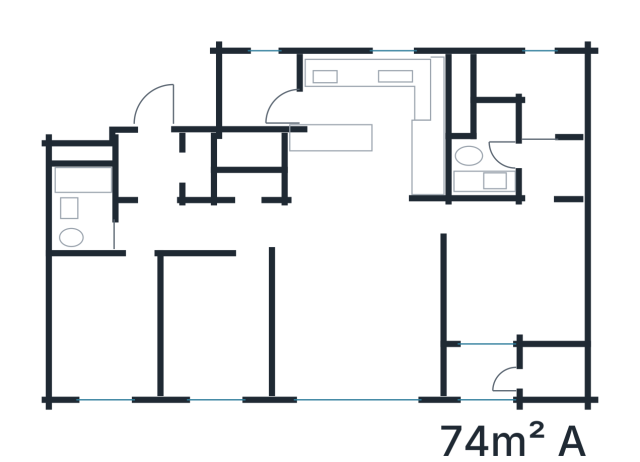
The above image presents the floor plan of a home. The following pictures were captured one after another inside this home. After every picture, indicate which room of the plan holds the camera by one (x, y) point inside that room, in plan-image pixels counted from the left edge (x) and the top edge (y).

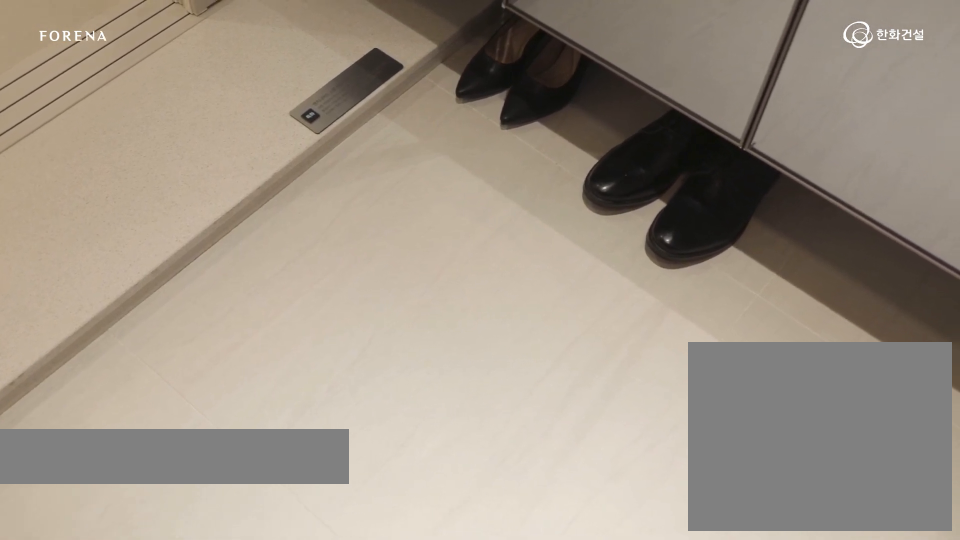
(156, 164)
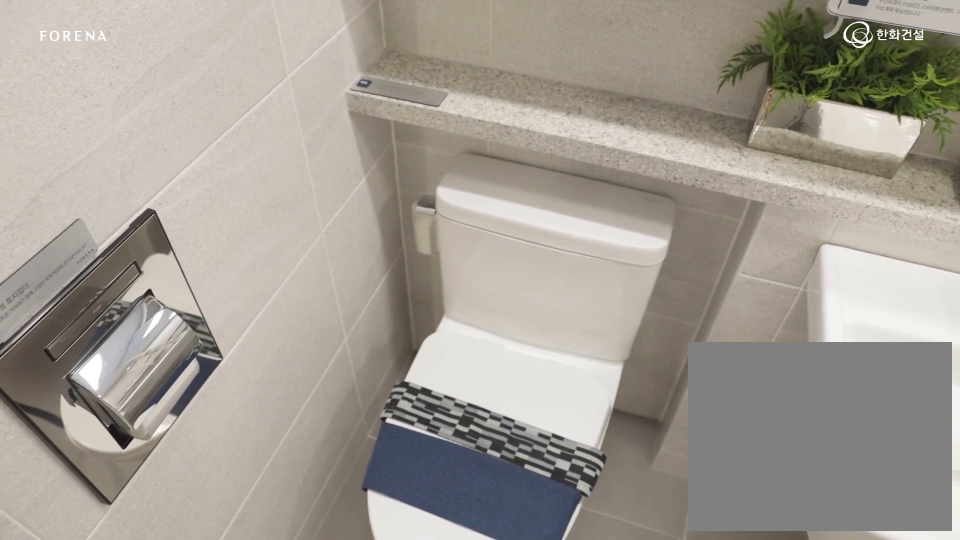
(107, 231)
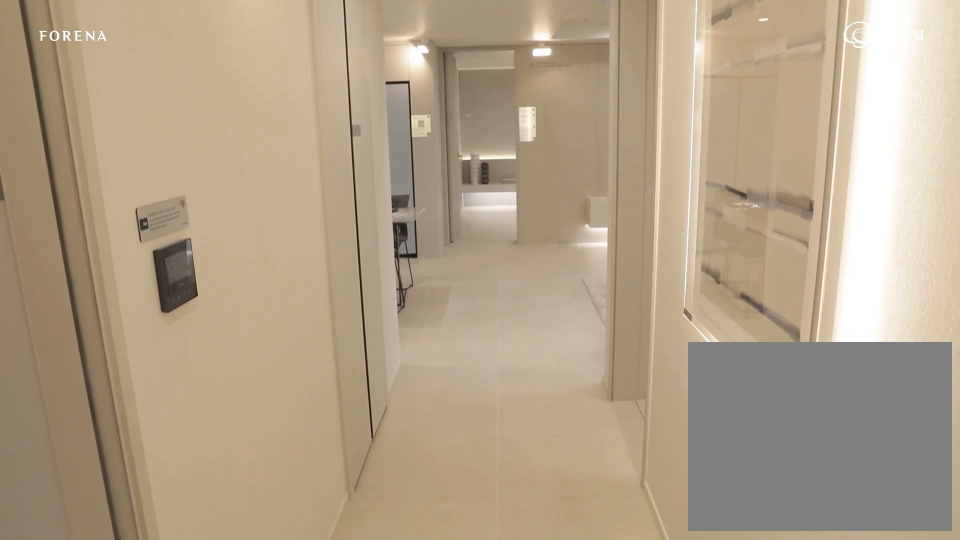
(228, 227)
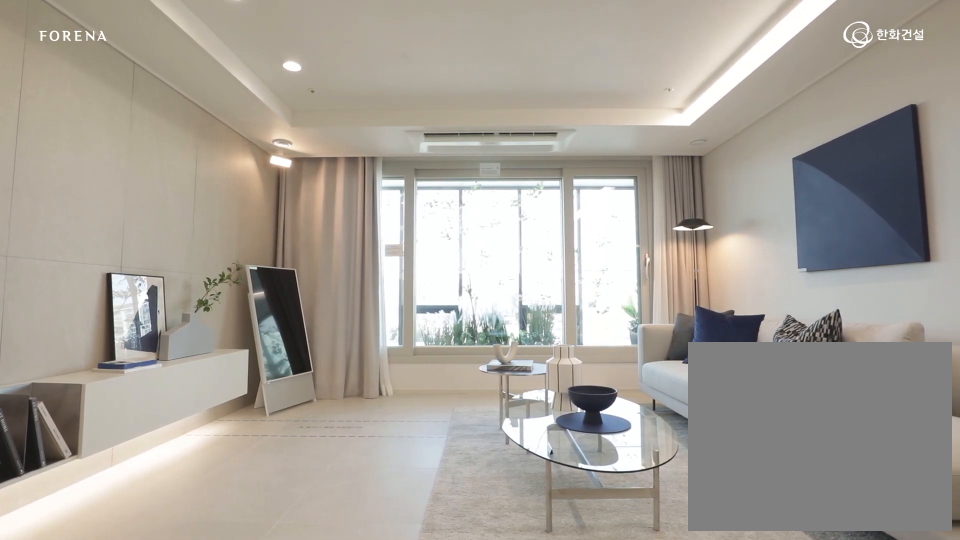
(363, 308)
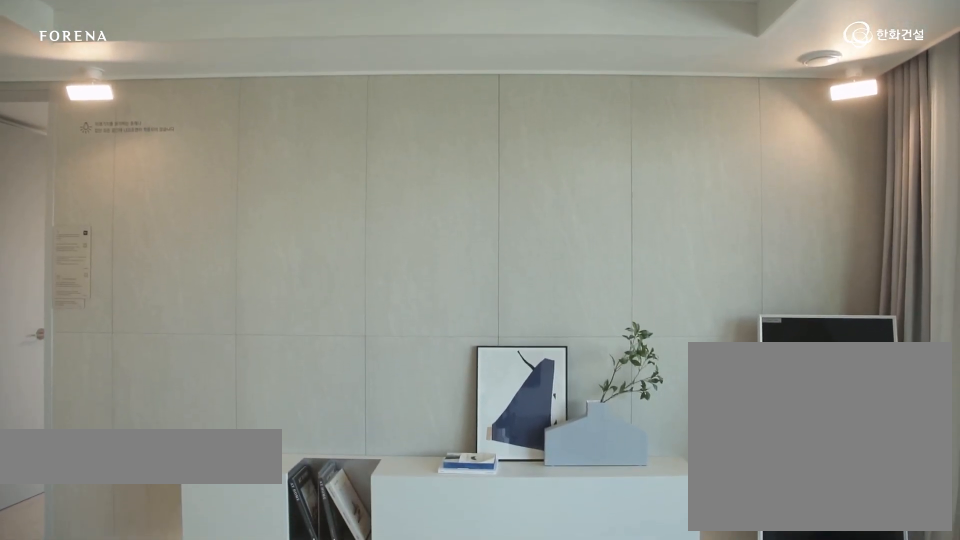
(363, 308)
